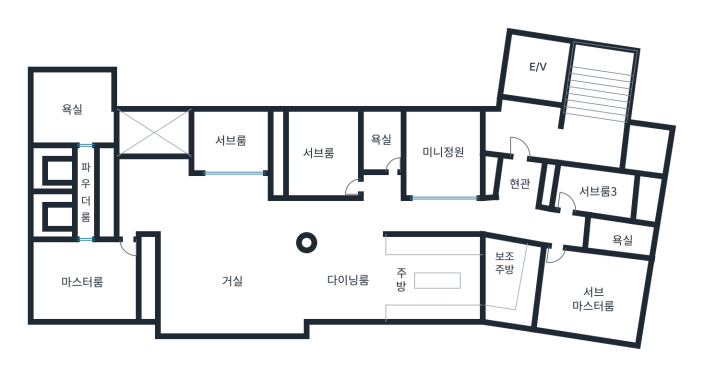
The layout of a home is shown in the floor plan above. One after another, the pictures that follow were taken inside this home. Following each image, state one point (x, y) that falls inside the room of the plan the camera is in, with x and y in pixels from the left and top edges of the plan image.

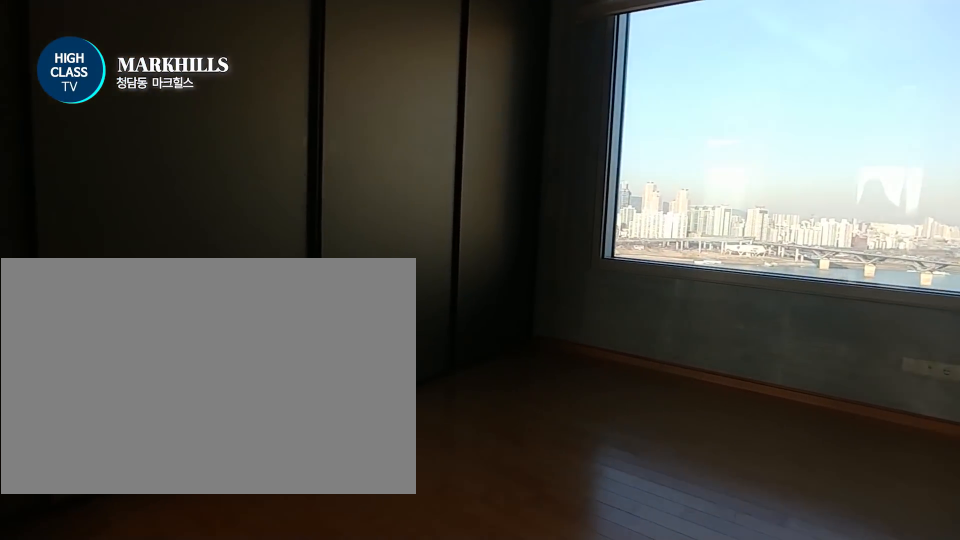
(92, 282)
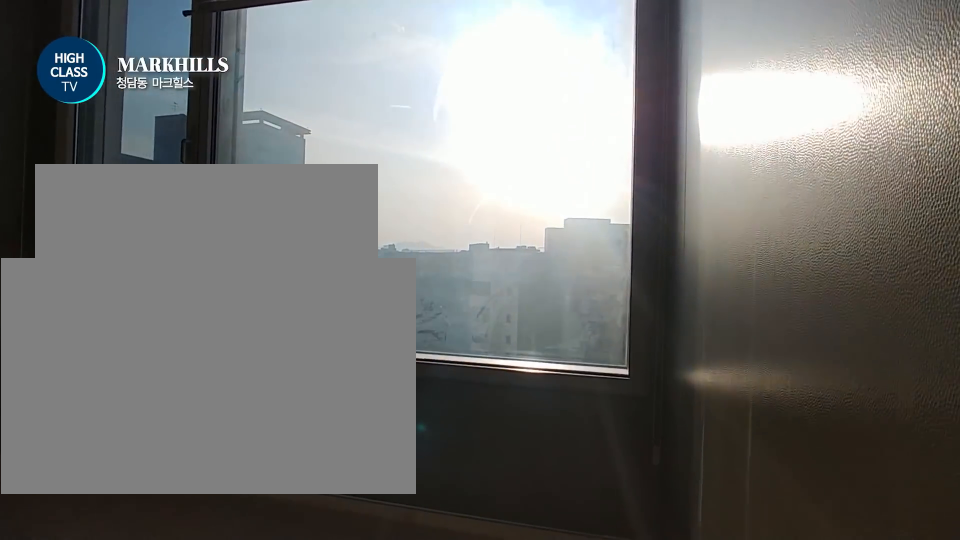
(230, 141)
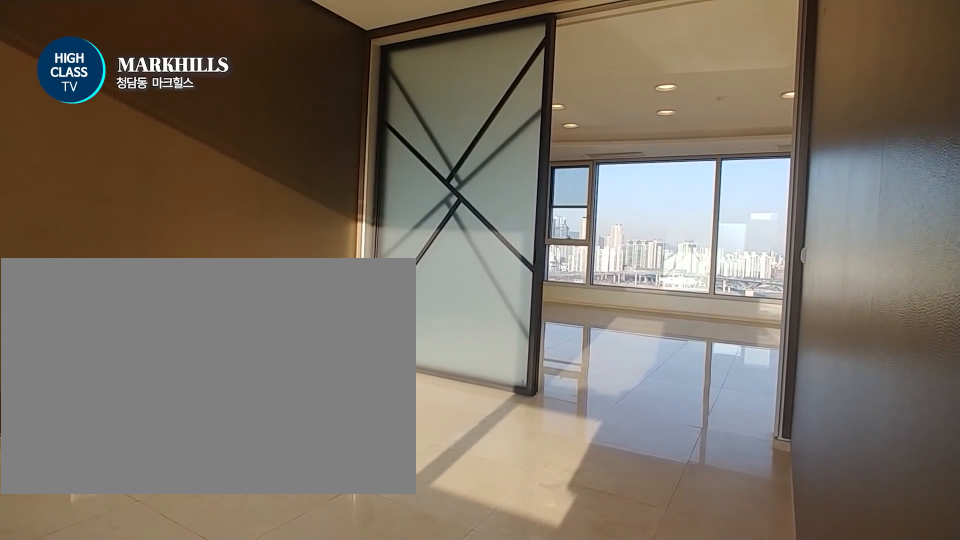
(230, 141)
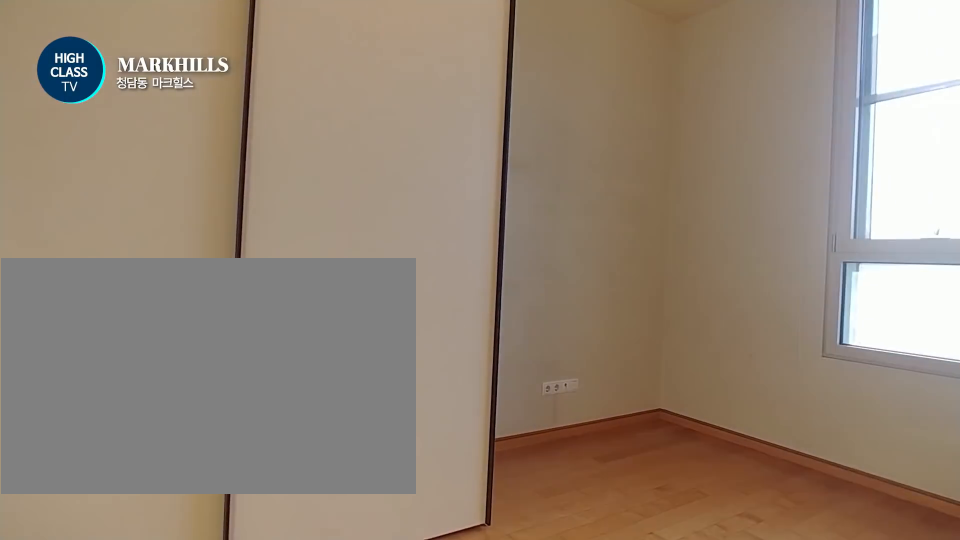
(313, 154)
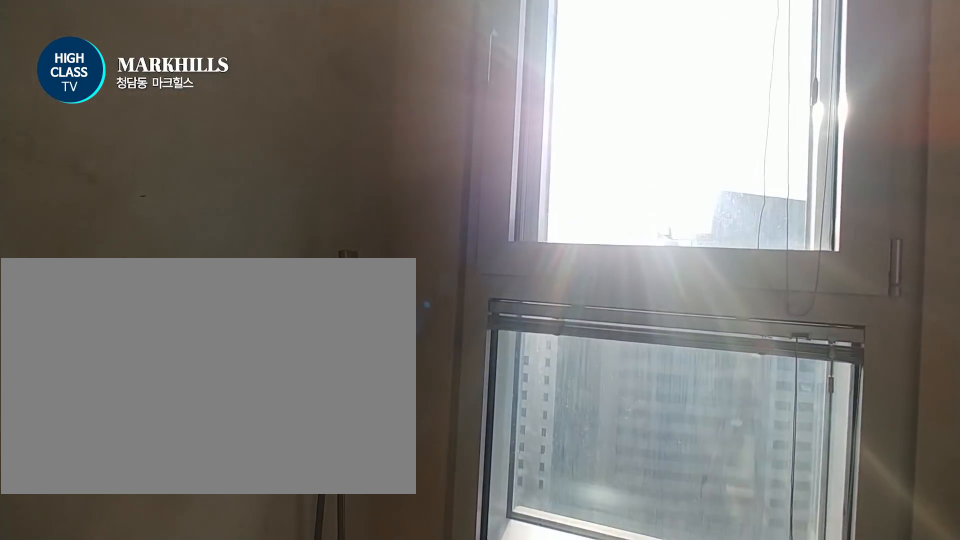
(382, 141)
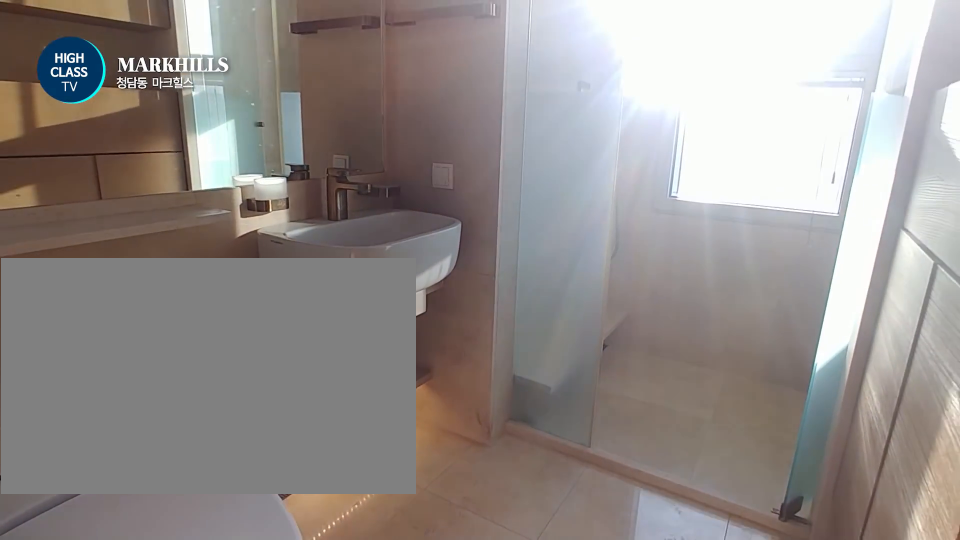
(382, 141)
